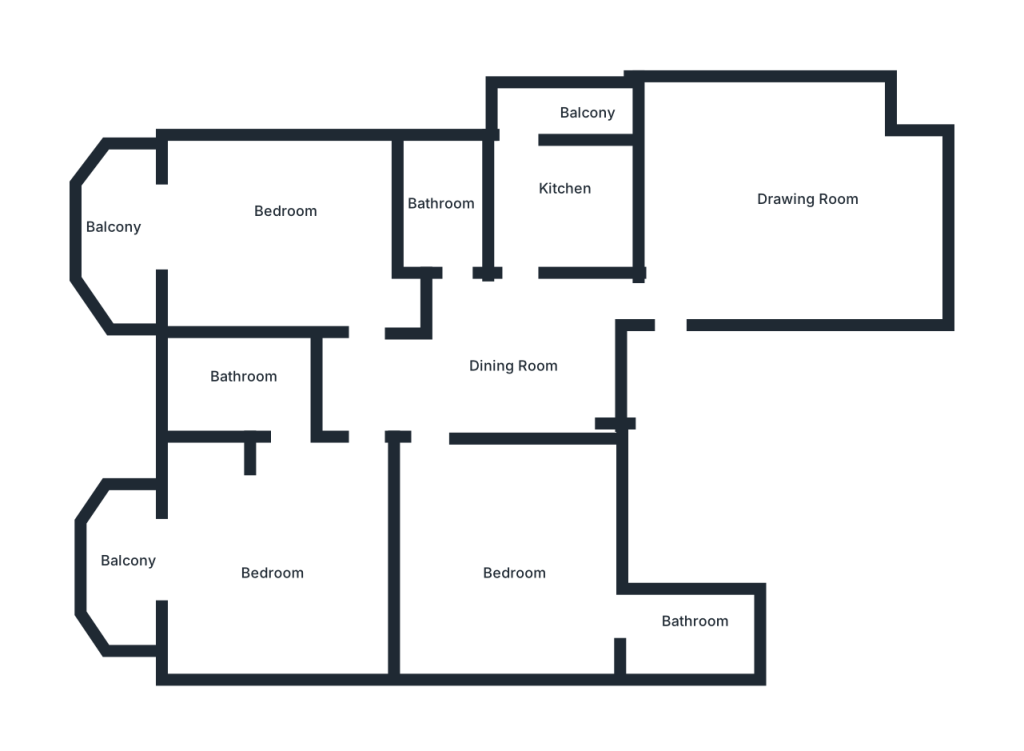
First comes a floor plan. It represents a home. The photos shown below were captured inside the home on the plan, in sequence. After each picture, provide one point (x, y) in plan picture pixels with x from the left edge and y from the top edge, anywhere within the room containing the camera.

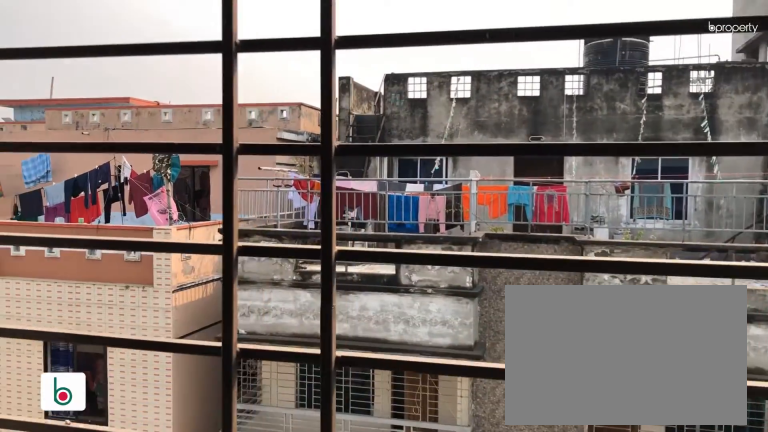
(138, 571)
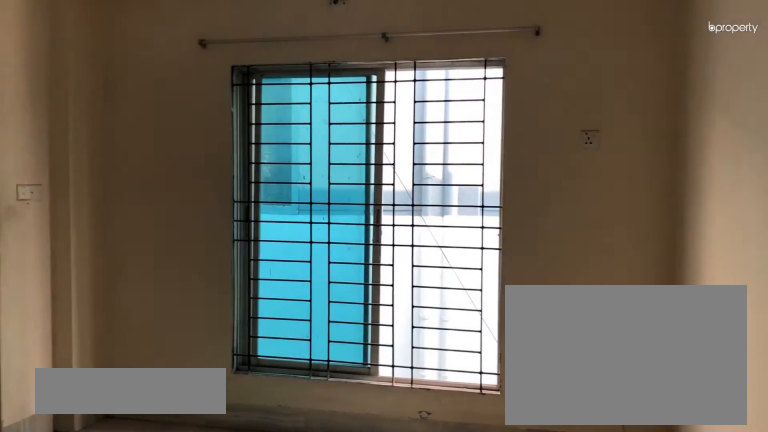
(502, 565)
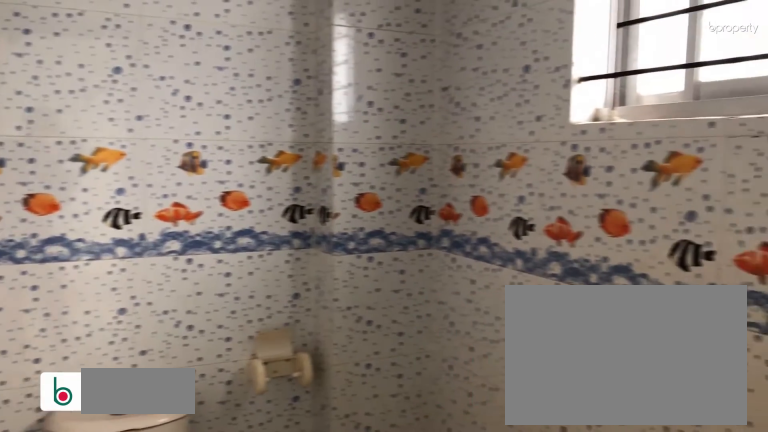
(695, 632)
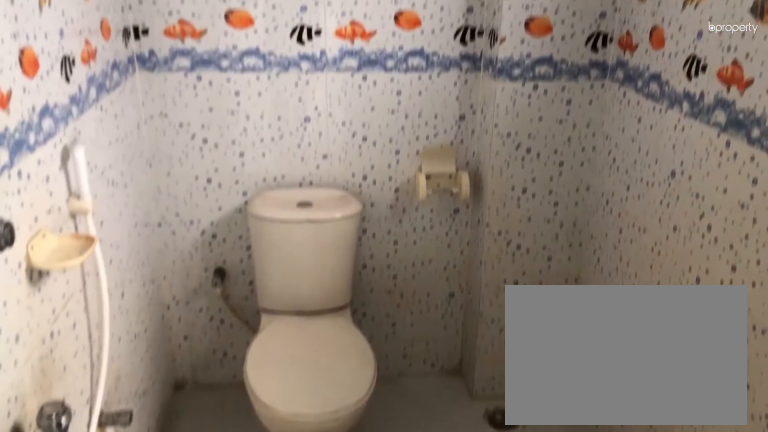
(695, 632)
